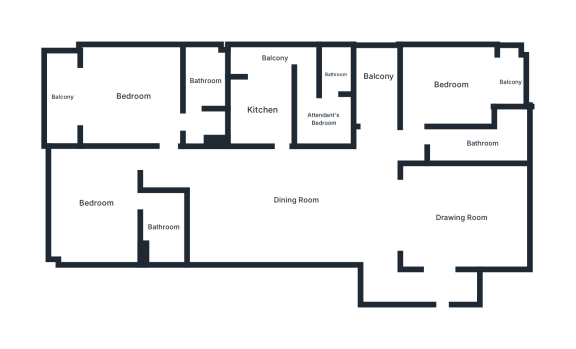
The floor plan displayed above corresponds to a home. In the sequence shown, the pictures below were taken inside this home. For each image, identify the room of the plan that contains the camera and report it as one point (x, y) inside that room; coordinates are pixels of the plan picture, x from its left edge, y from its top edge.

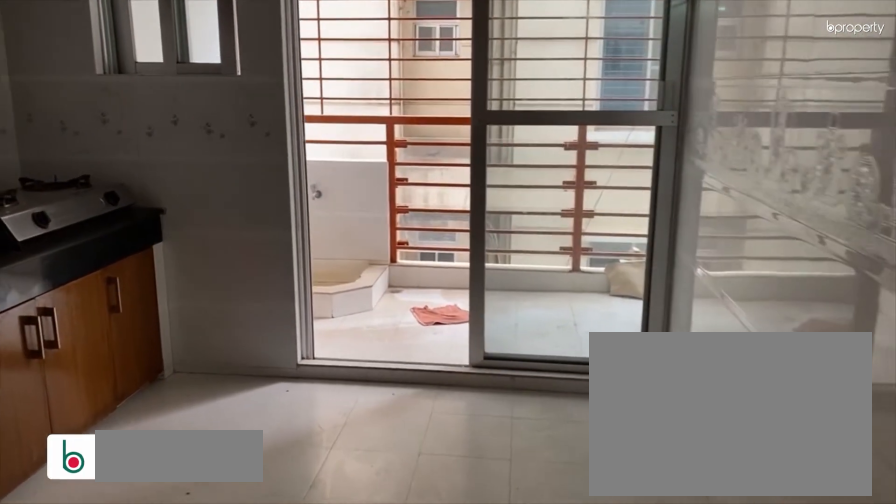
(261, 110)
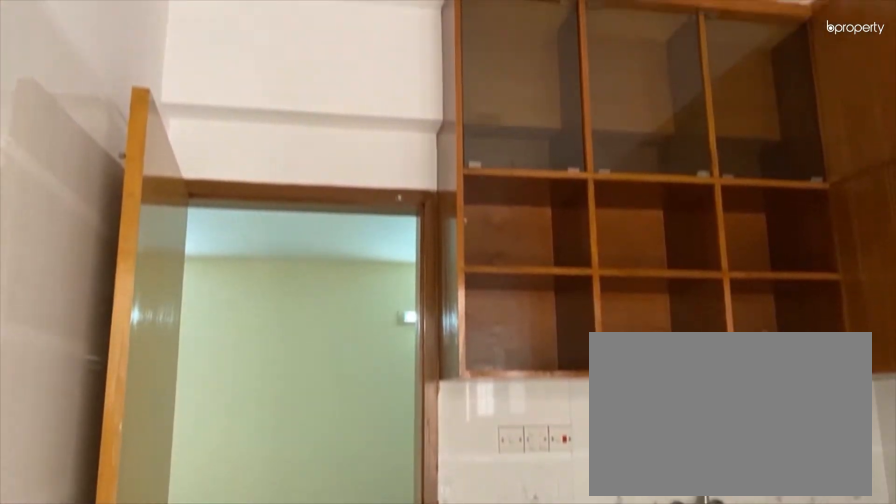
(261, 110)
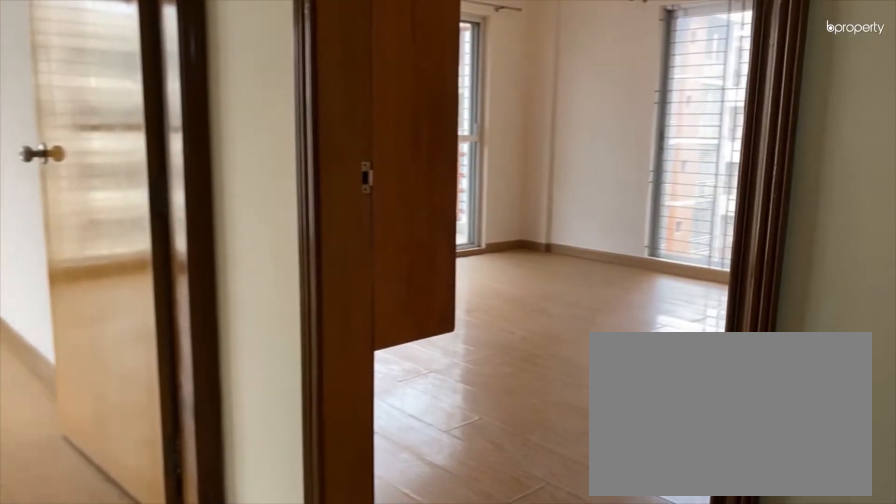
(177, 159)
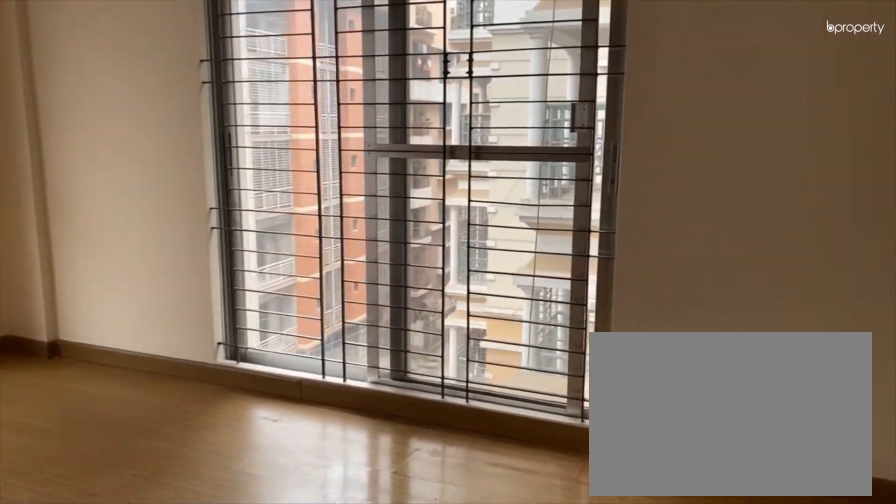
(133, 95)
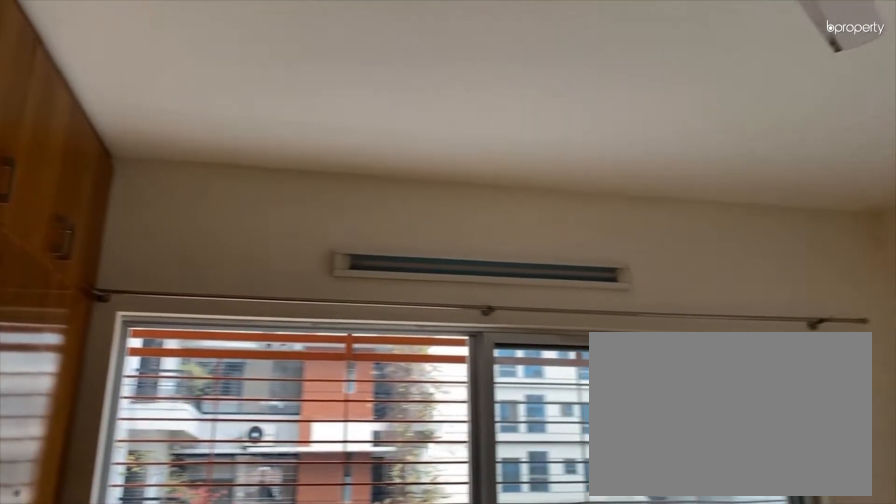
(133, 95)
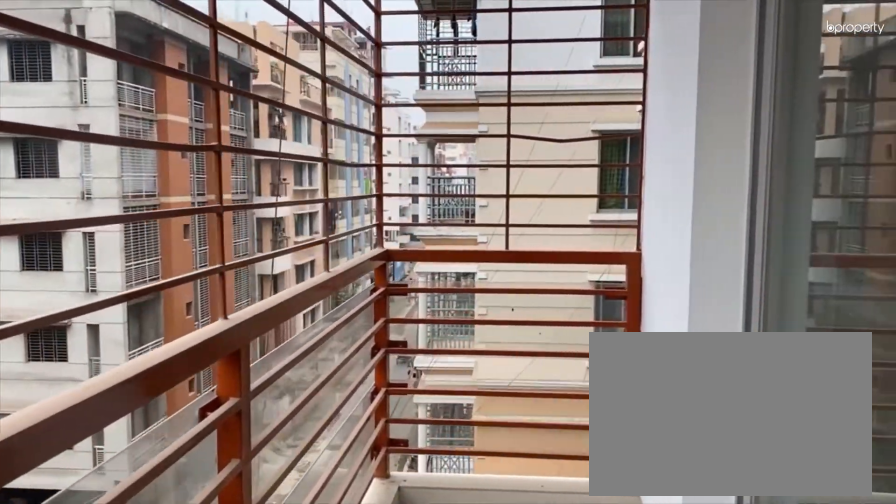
(61, 95)
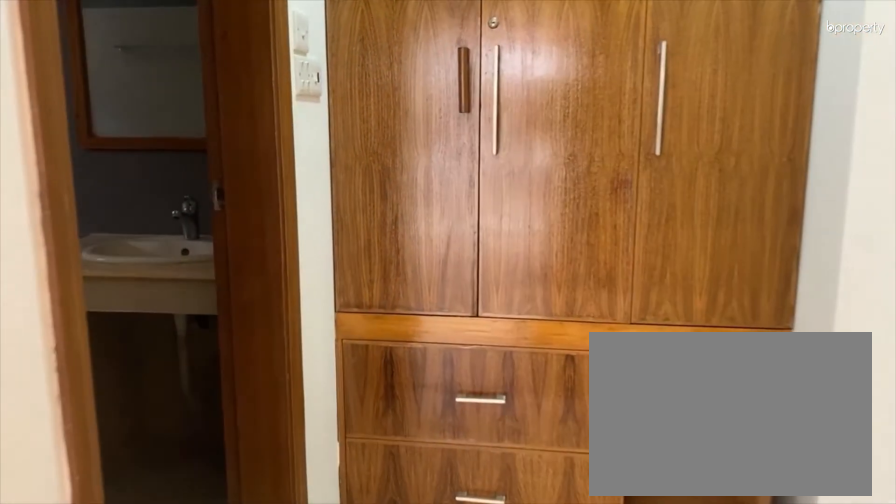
(192, 112)
